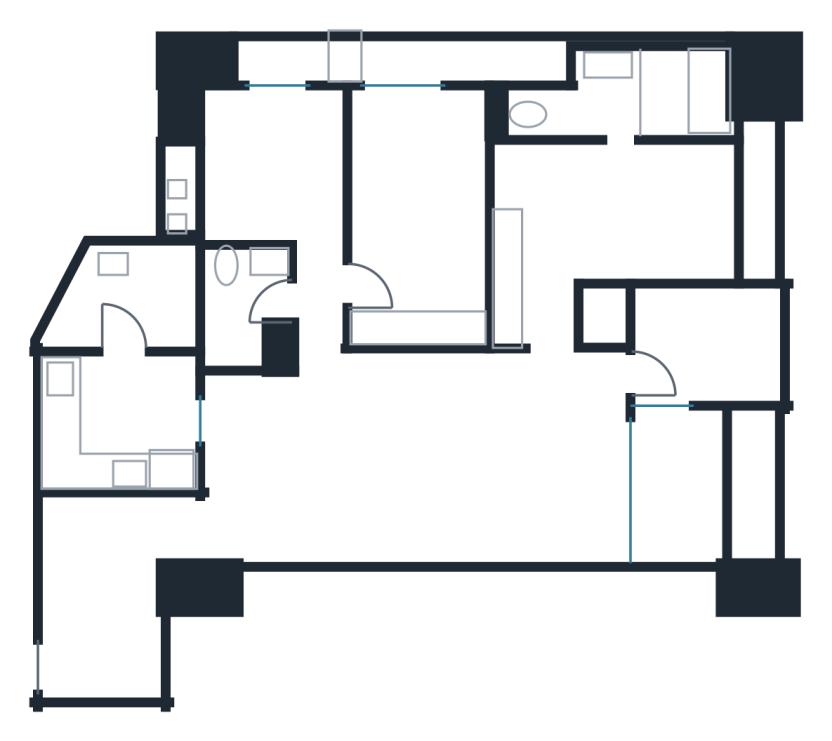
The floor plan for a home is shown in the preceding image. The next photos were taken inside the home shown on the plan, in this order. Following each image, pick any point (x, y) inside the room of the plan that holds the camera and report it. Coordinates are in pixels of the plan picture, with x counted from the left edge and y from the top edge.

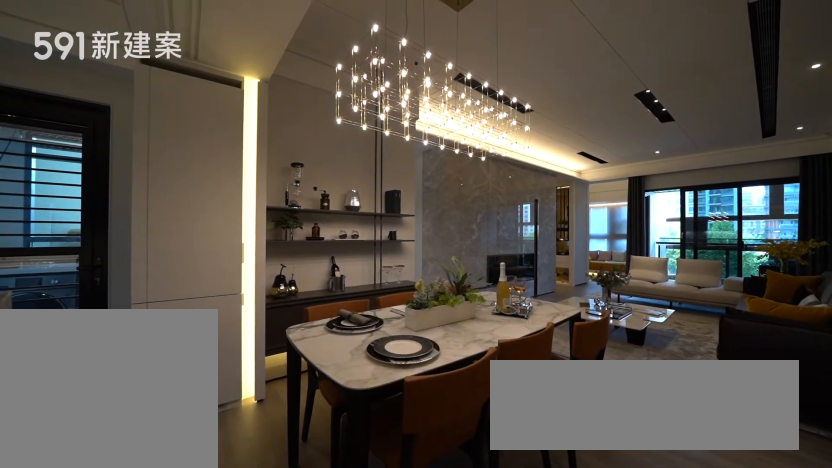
(292, 465)
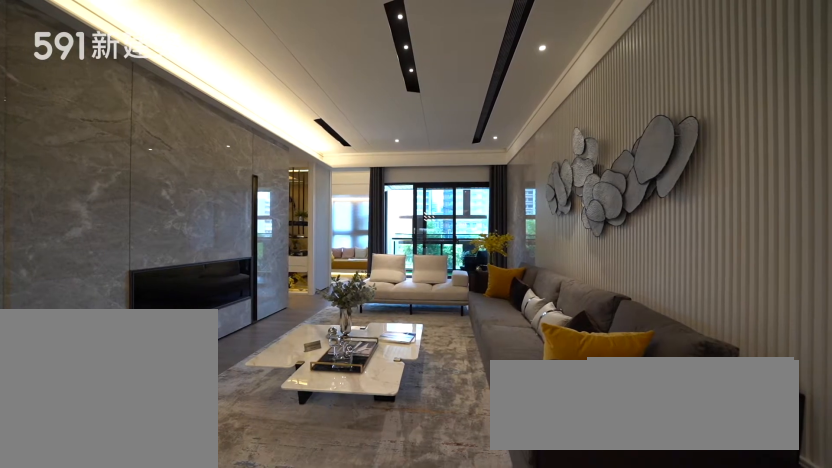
(496, 458)
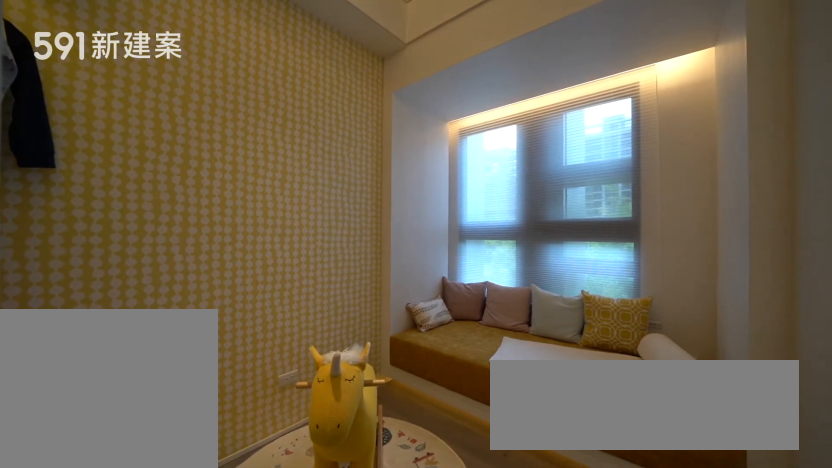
(703, 340)
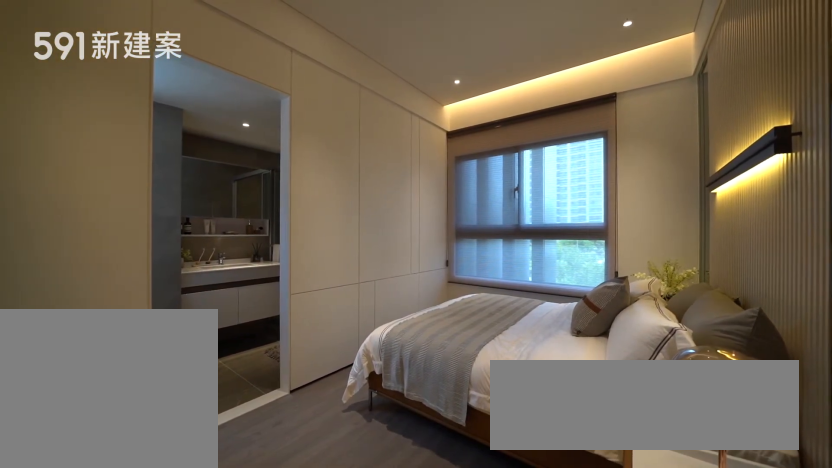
(608, 223)
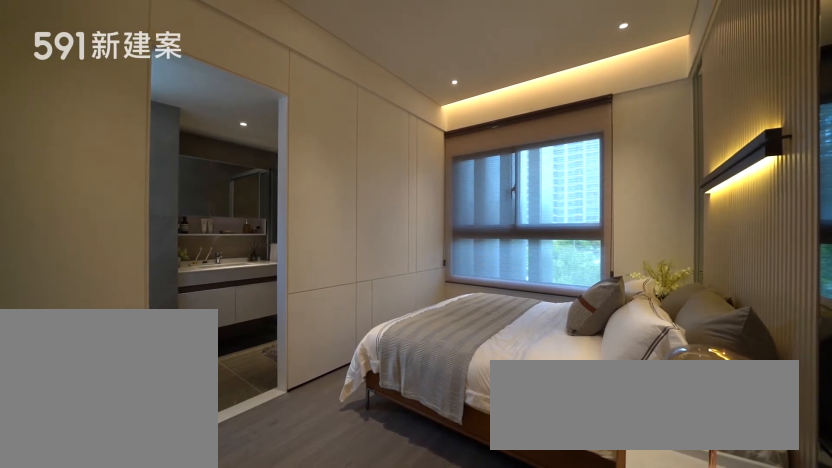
(608, 223)
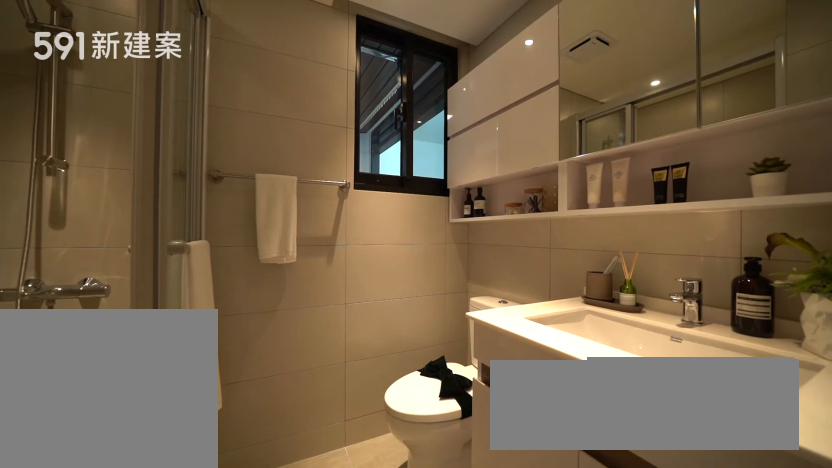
(245, 305)
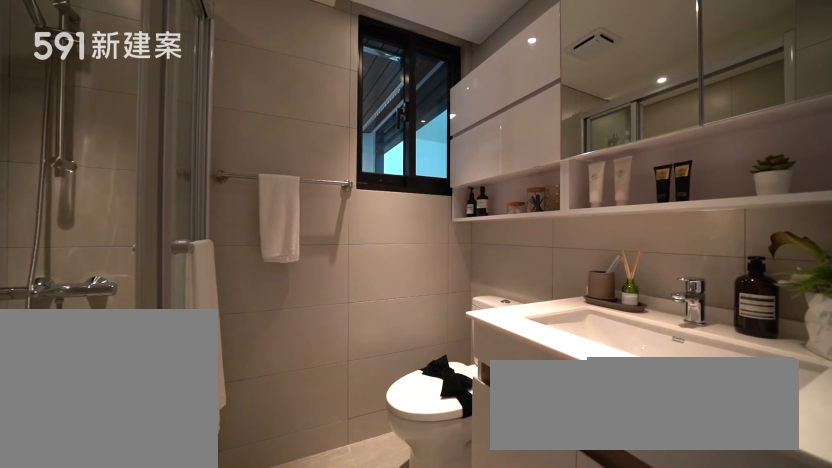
(245, 305)
